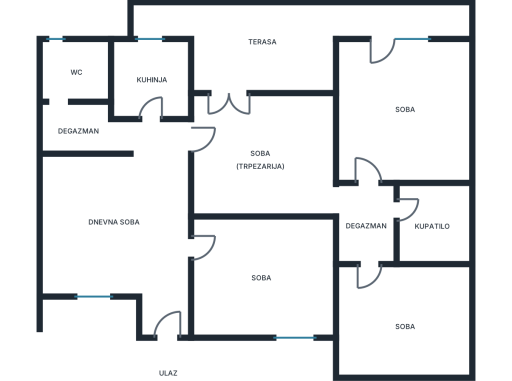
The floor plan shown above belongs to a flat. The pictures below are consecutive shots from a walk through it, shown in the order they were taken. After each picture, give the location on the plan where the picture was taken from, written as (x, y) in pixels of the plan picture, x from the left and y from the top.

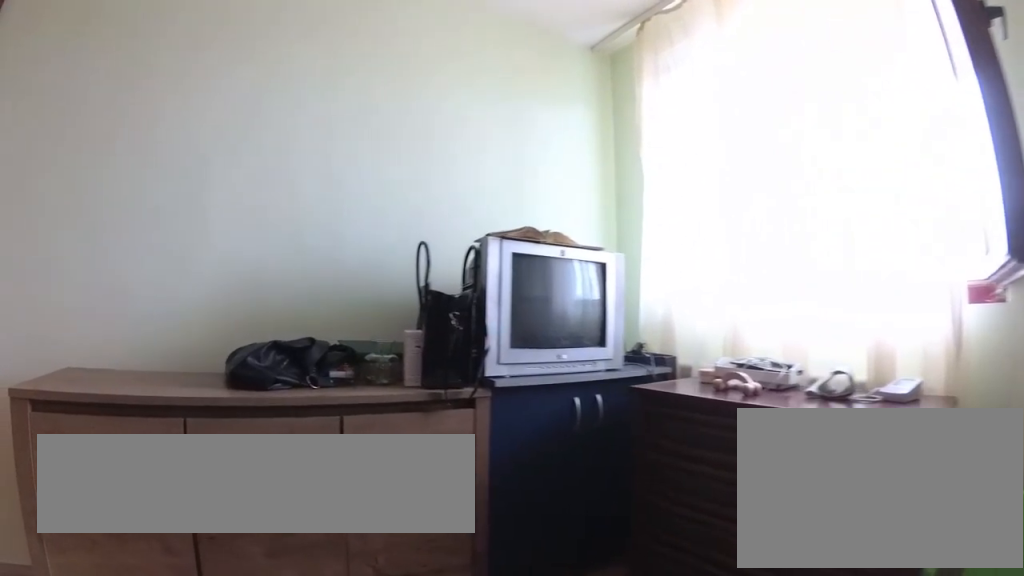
(261, 268)
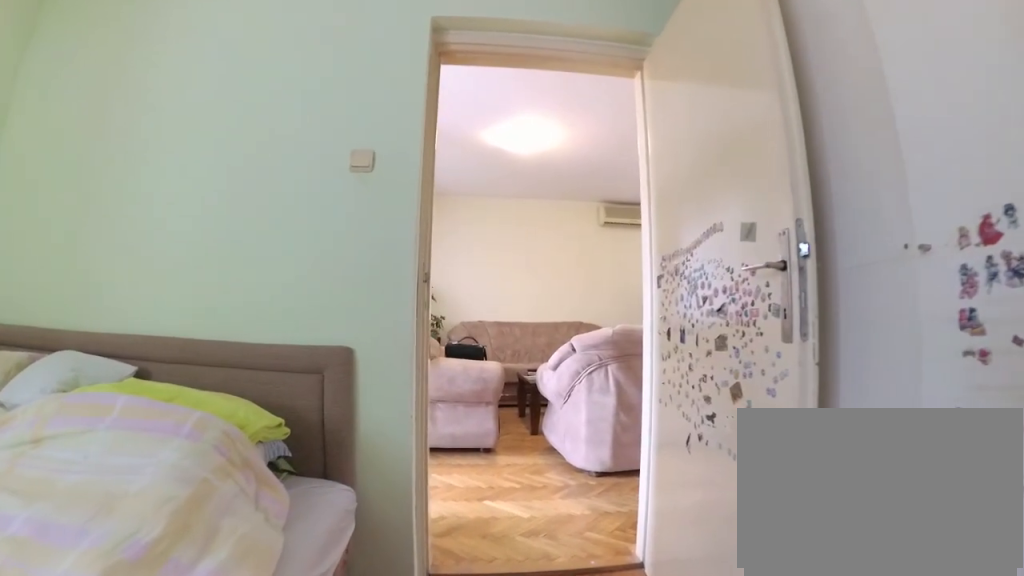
(247, 257)
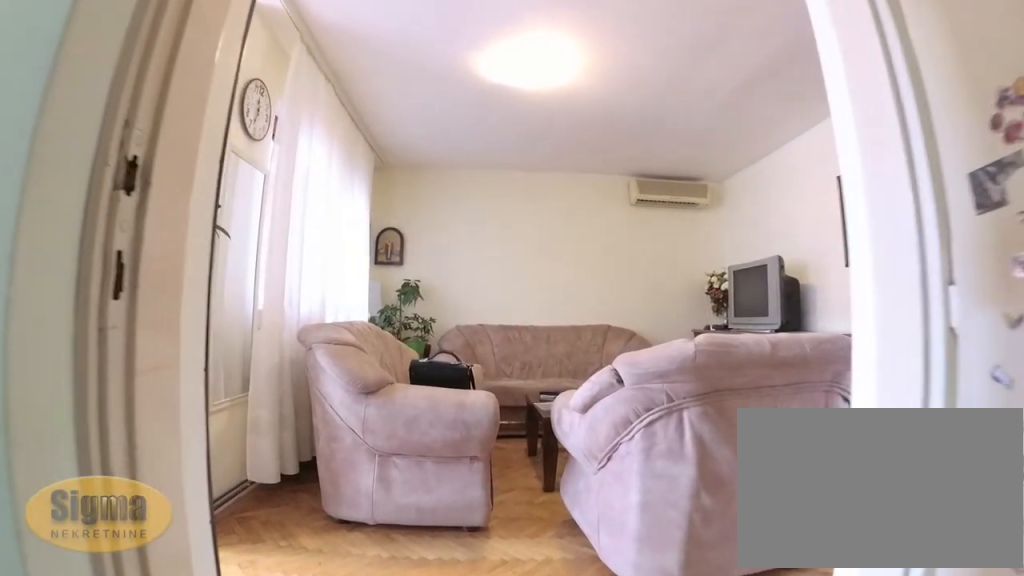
(213, 255)
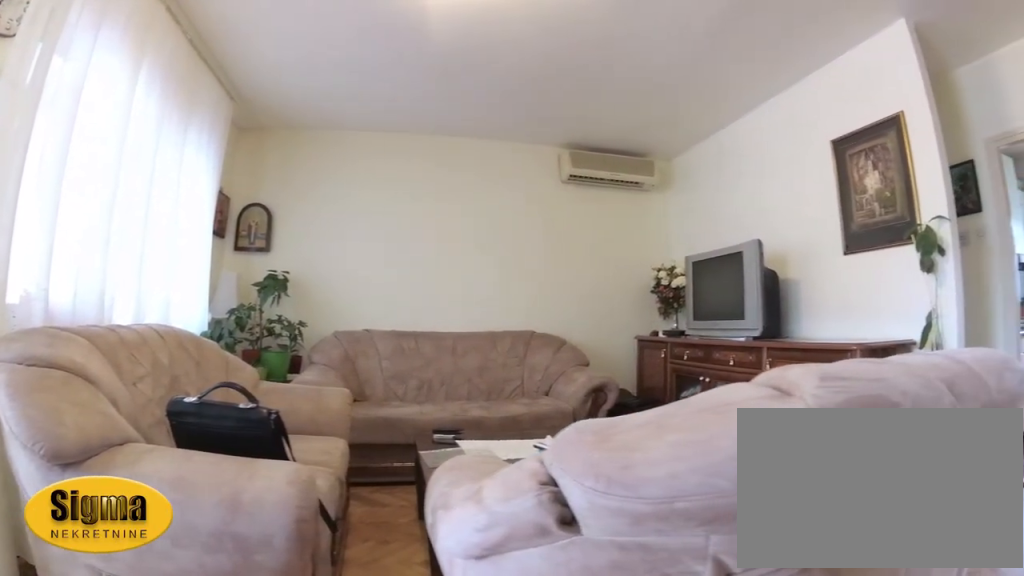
(185, 260)
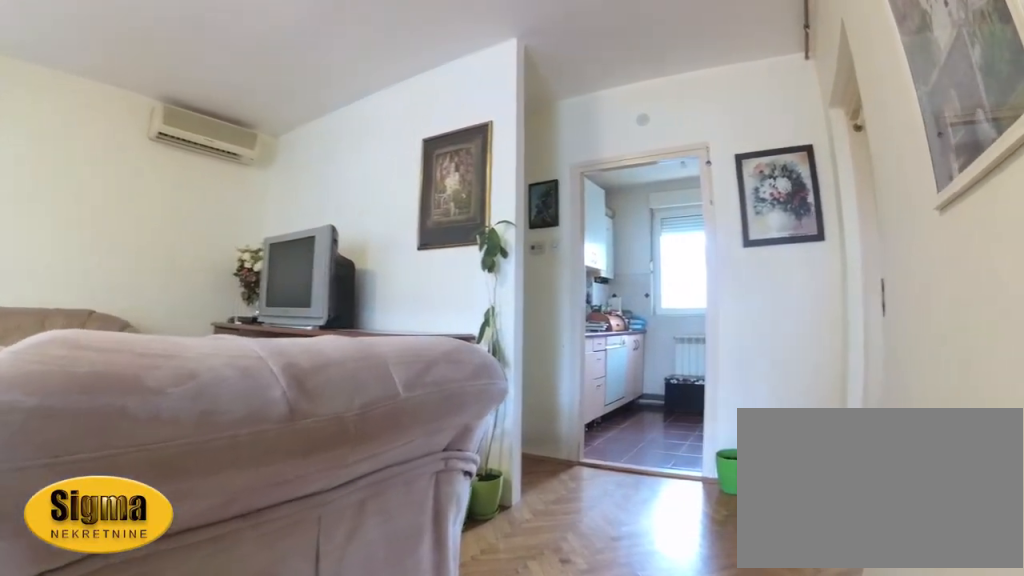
(171, 251)
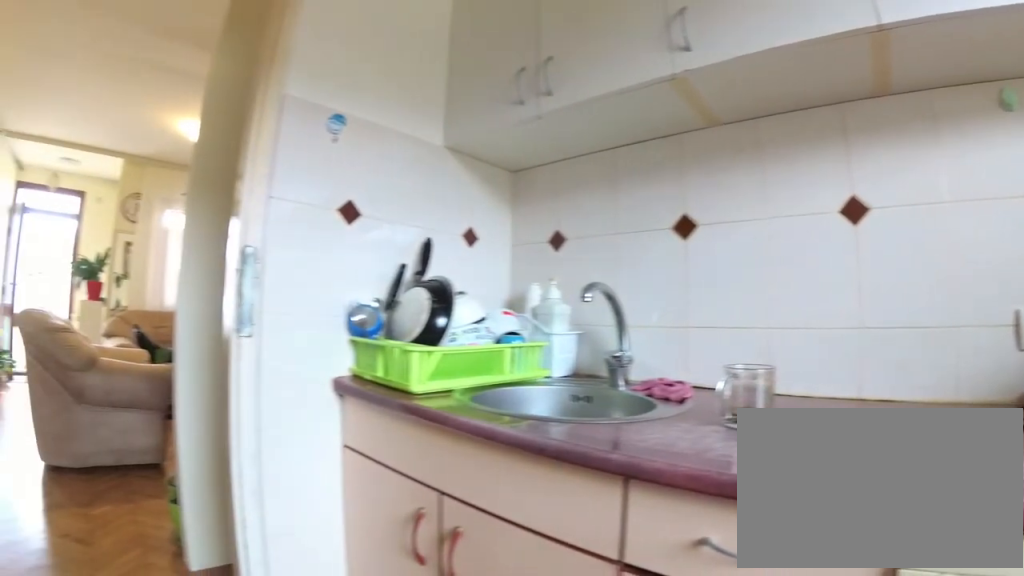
(160, 47)
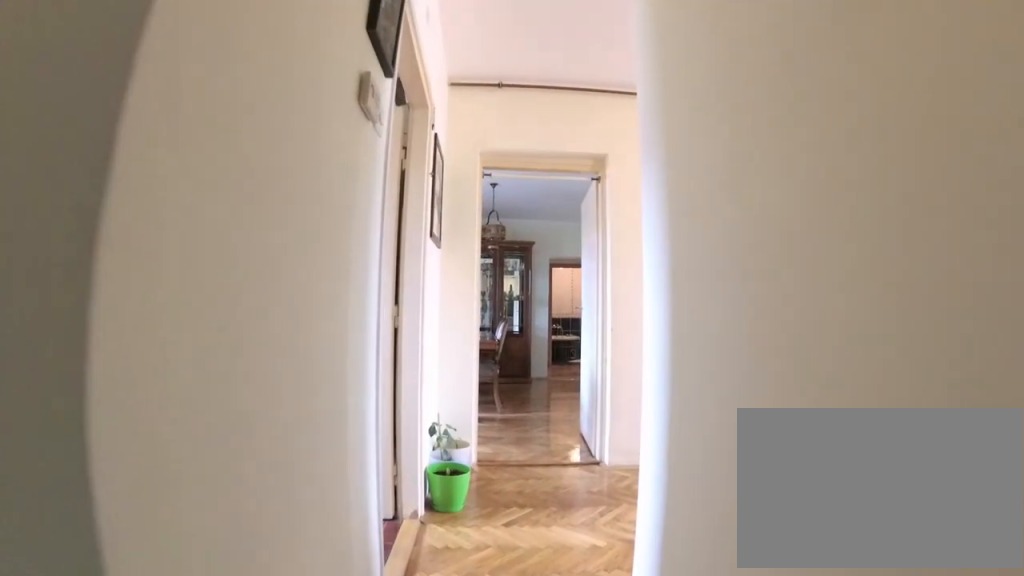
(70, 134)
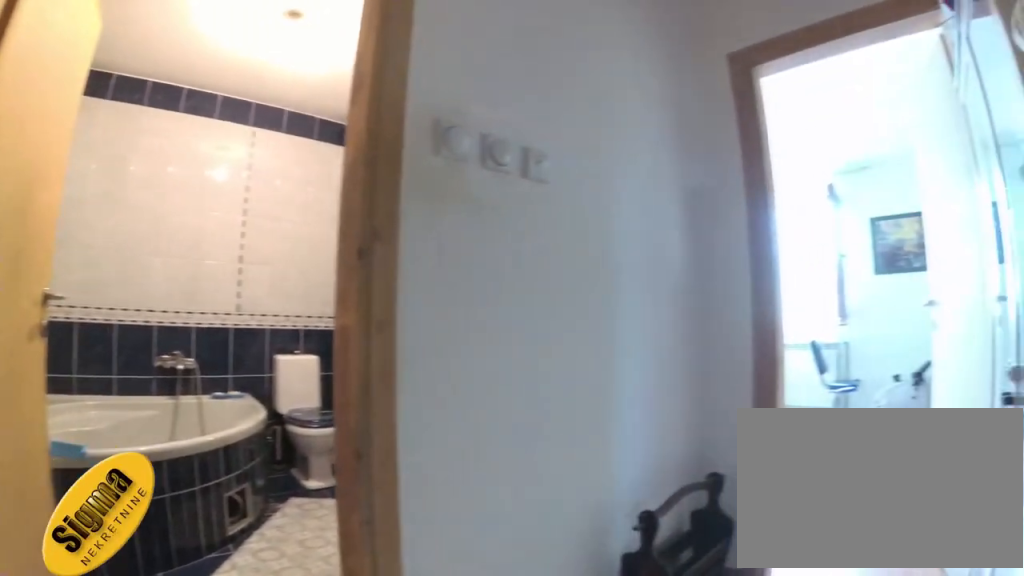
(349, 198)
